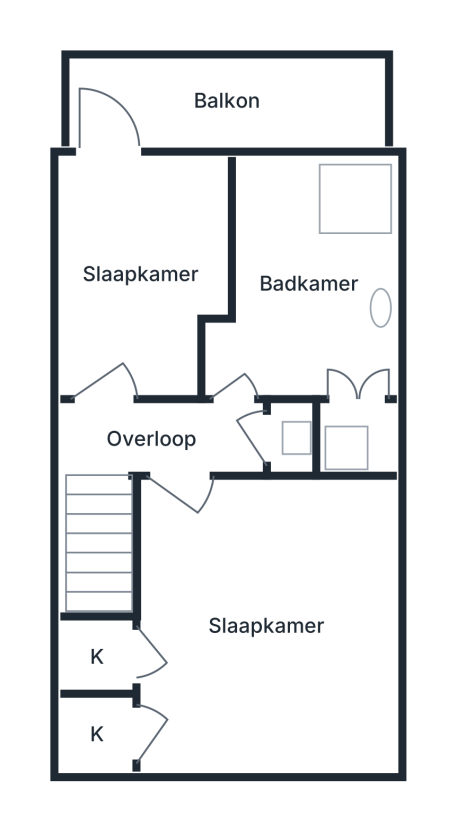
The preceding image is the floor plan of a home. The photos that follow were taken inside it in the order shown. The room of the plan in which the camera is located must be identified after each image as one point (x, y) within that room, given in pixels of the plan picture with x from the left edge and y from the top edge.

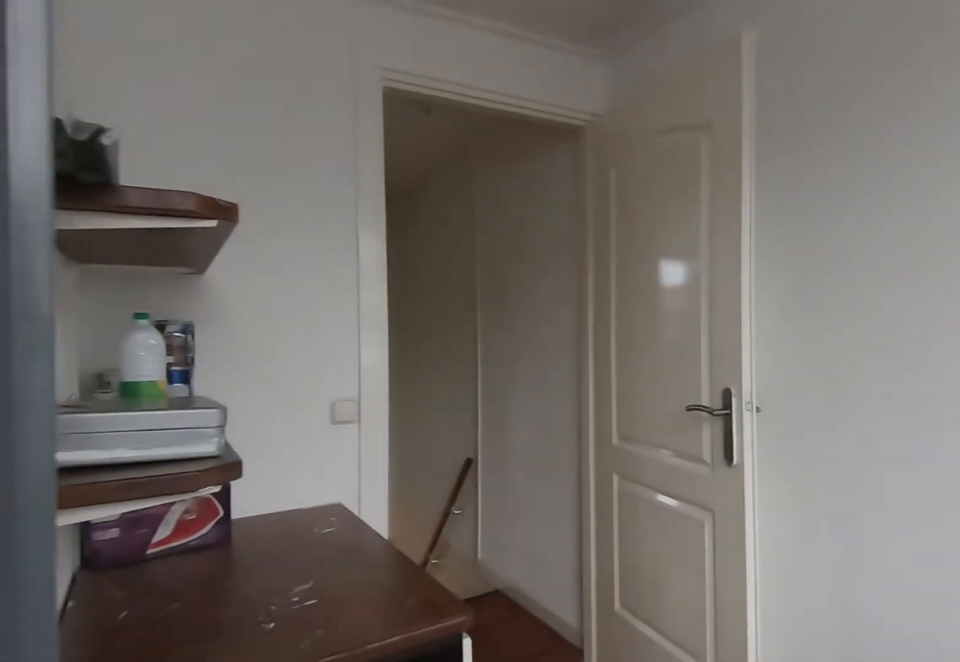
(145, 219)
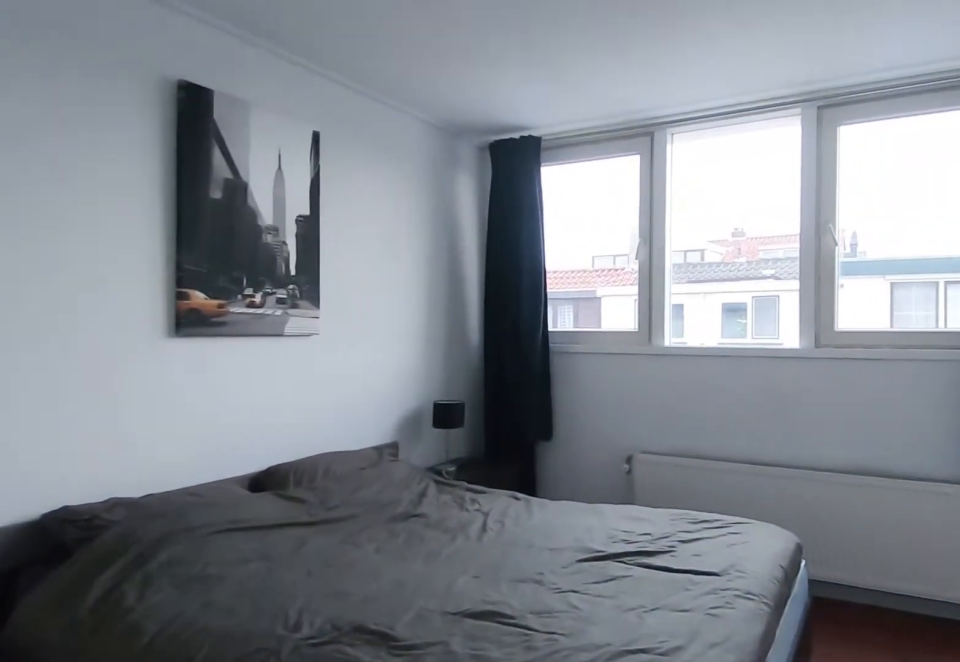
(377, 696)
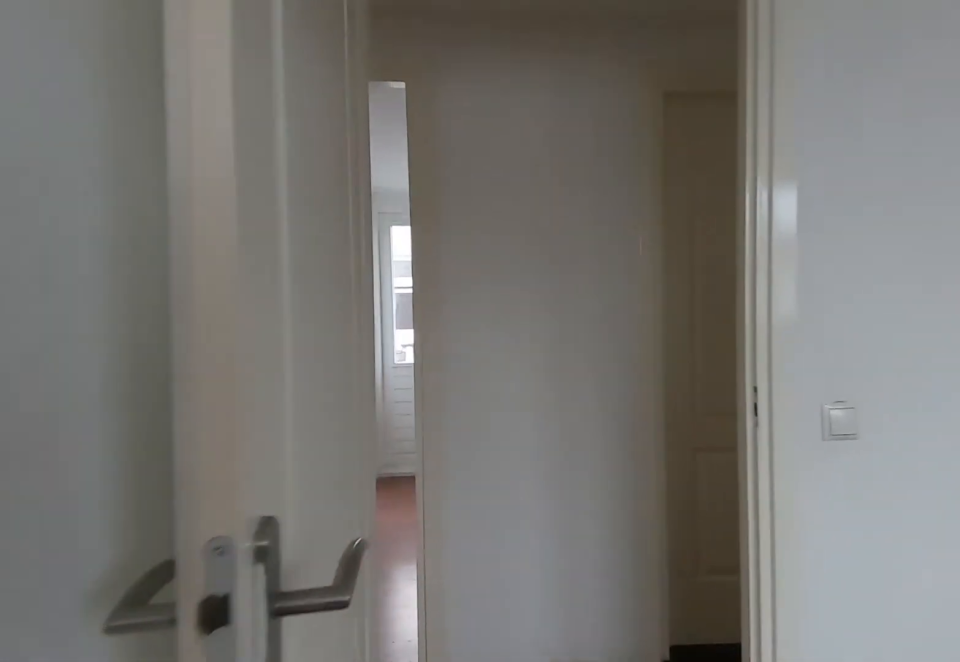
(377, 696)
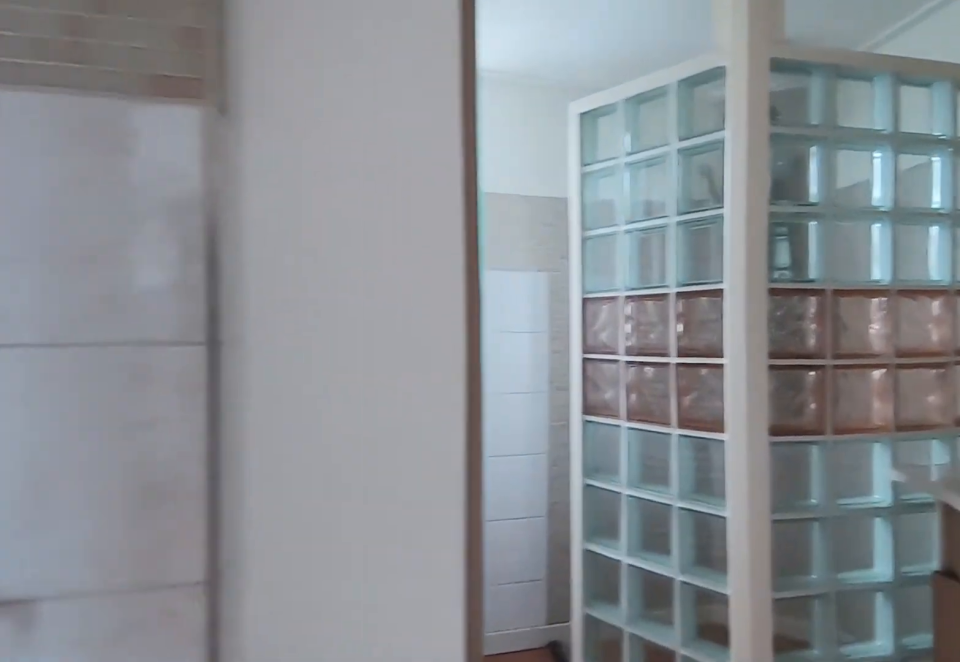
(295, 212)
